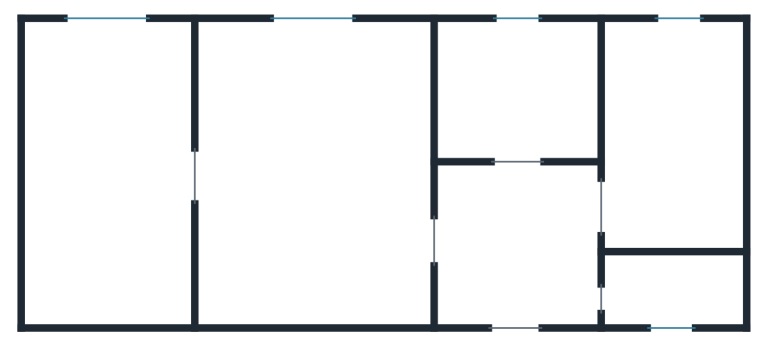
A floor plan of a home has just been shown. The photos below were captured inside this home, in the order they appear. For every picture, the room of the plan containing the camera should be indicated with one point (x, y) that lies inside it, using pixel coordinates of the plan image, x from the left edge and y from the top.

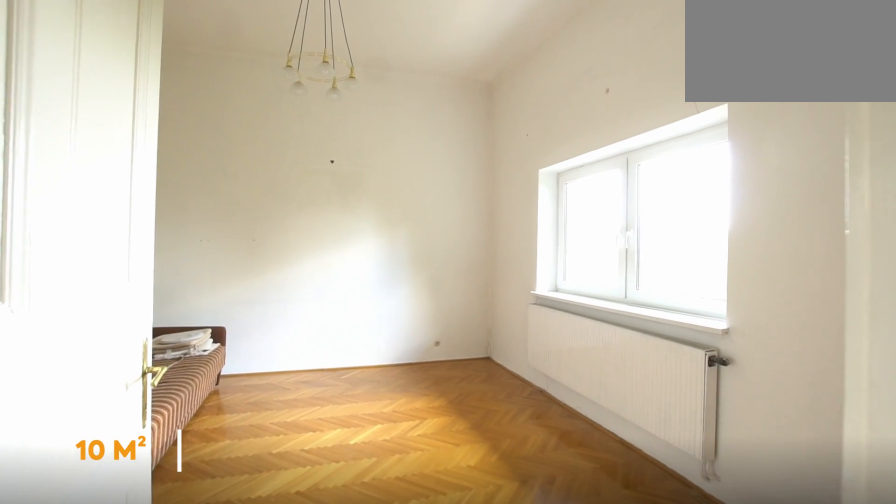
(113, 181)
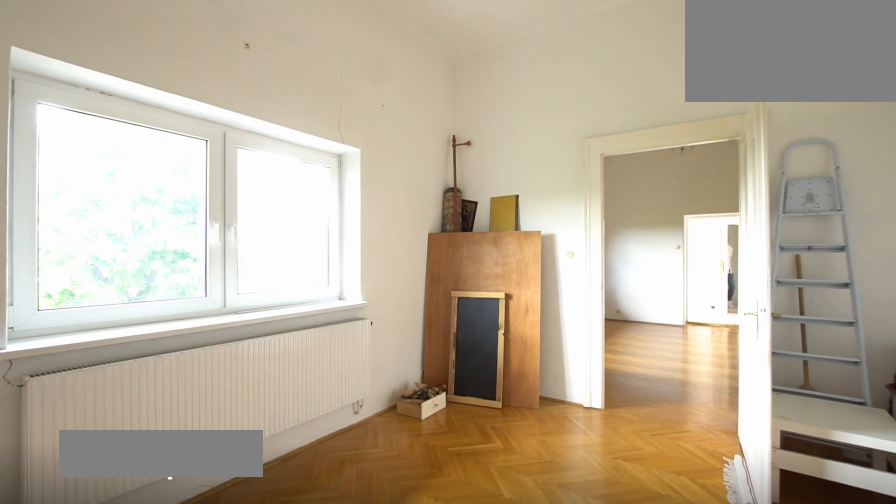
(114, 181)
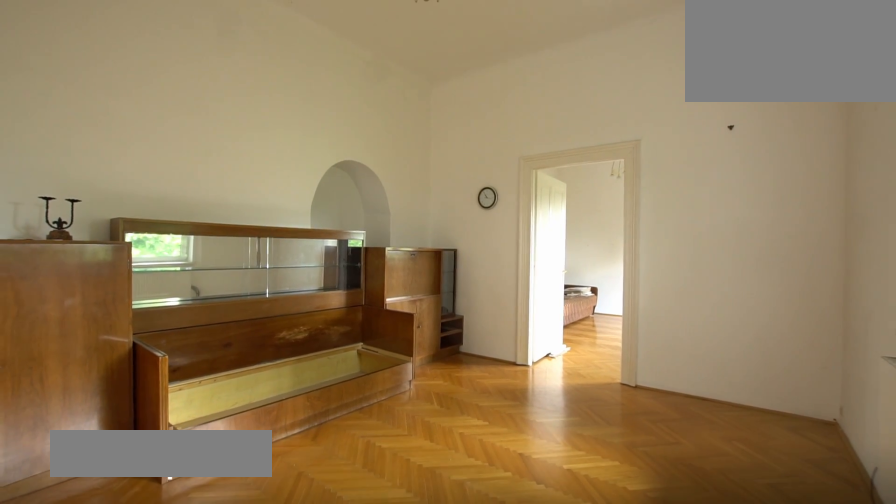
(328, 181)
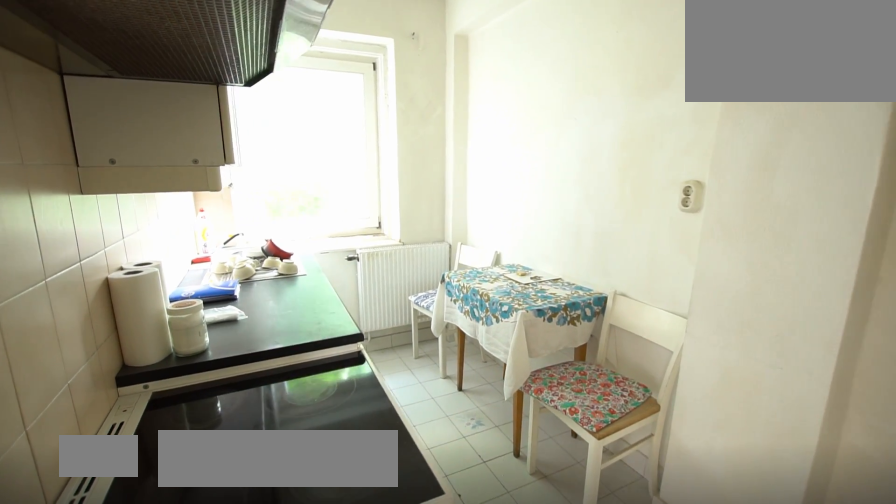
(666, 126)
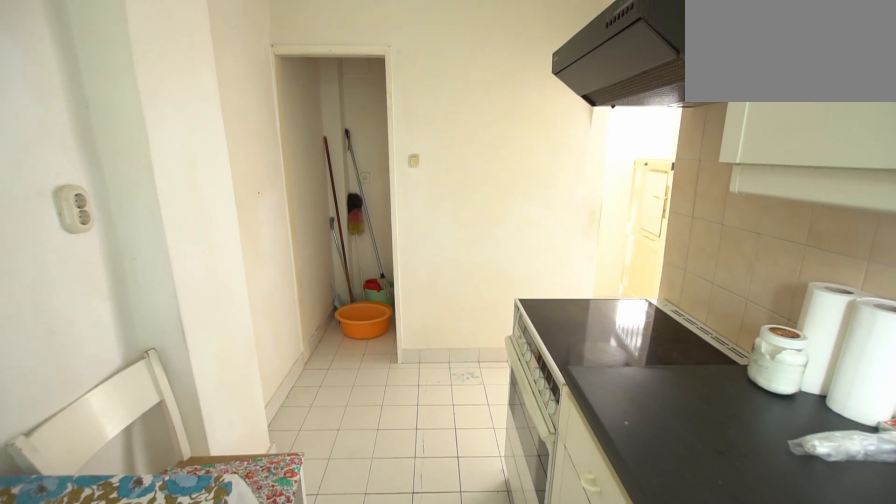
(666, 126)
